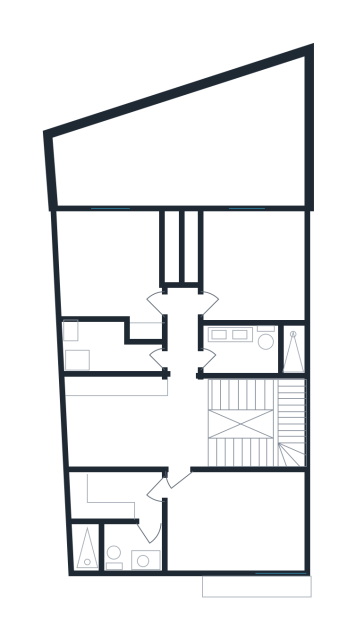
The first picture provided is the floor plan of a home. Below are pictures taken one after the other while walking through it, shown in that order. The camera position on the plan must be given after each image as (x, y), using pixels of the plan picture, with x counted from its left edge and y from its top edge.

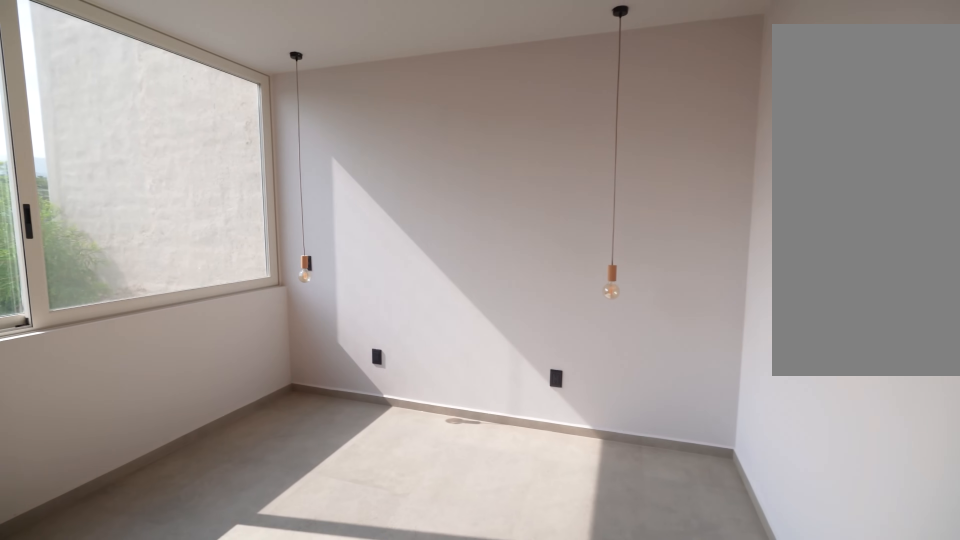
(183, 329)
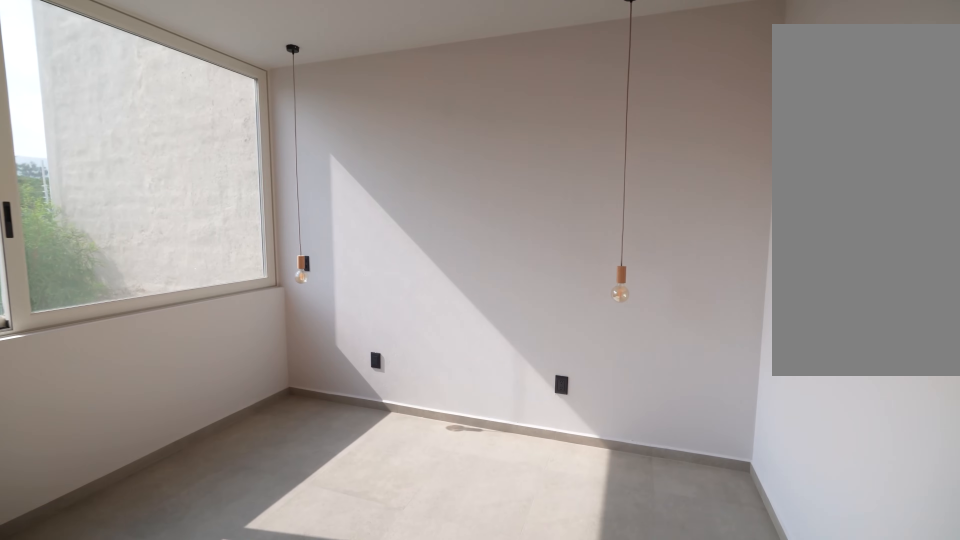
(187, 322)
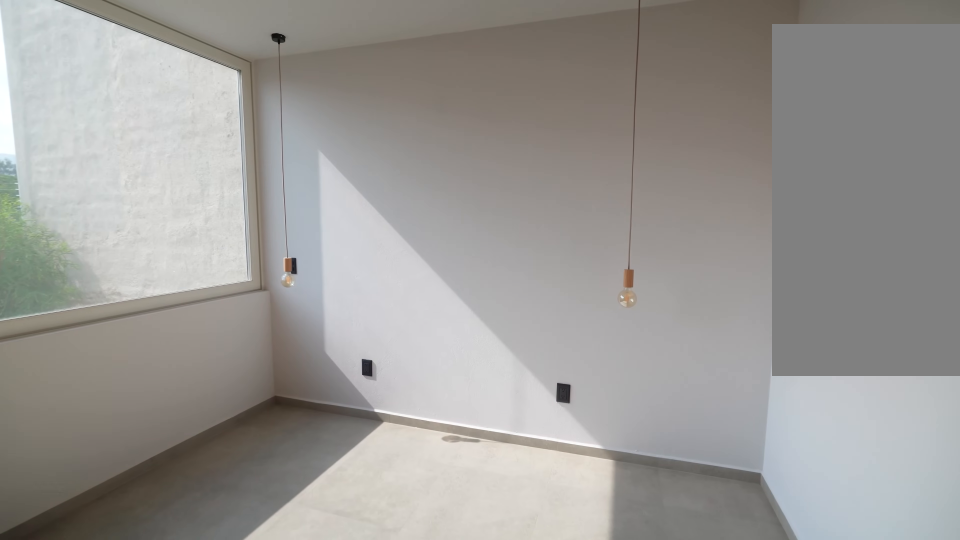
(190, 309)
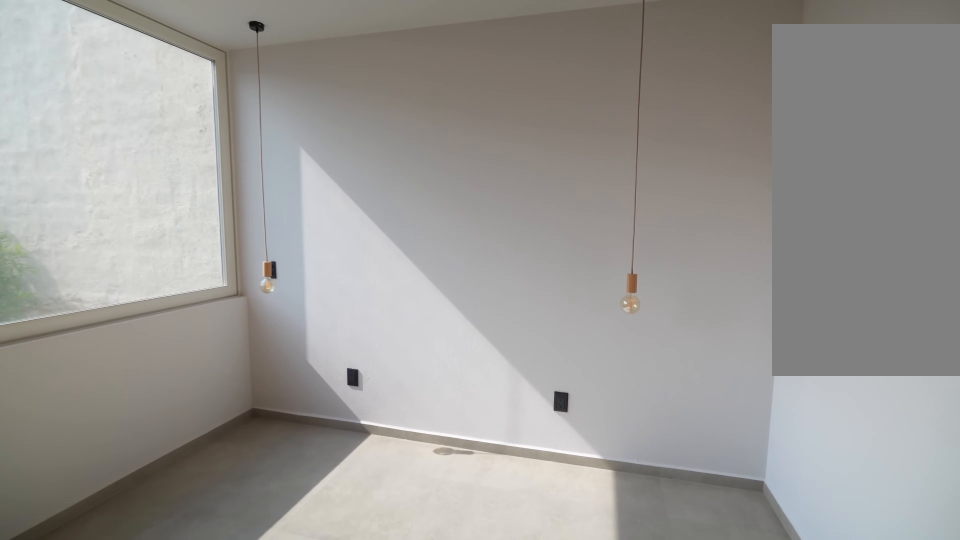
(197, 308)
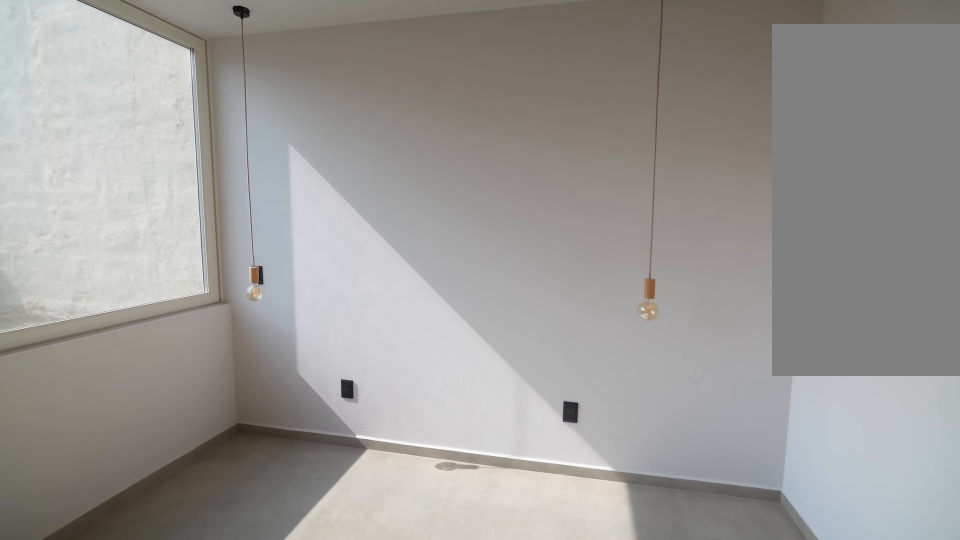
(198, 308)
